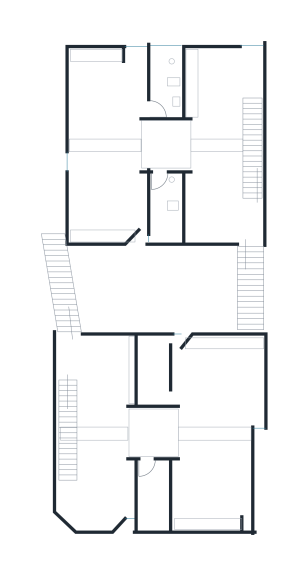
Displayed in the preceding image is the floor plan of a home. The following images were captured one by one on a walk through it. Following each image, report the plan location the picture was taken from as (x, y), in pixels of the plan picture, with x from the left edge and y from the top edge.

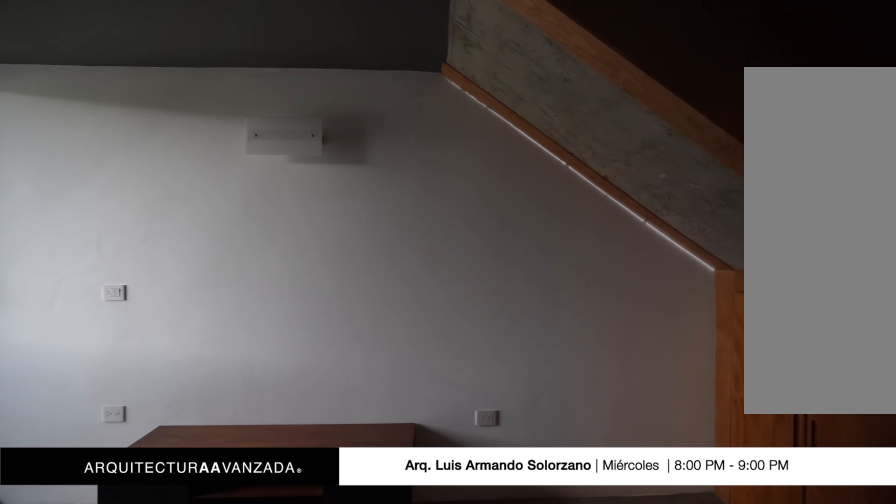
(174, 136)
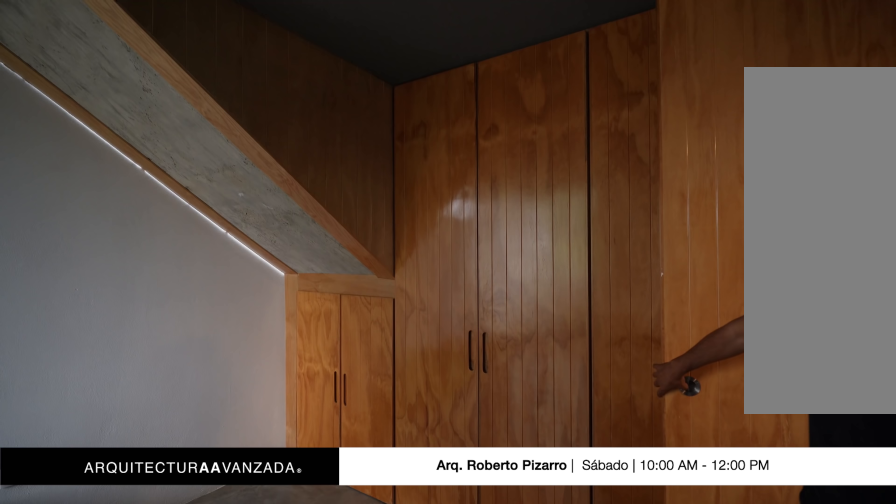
(194, 134)
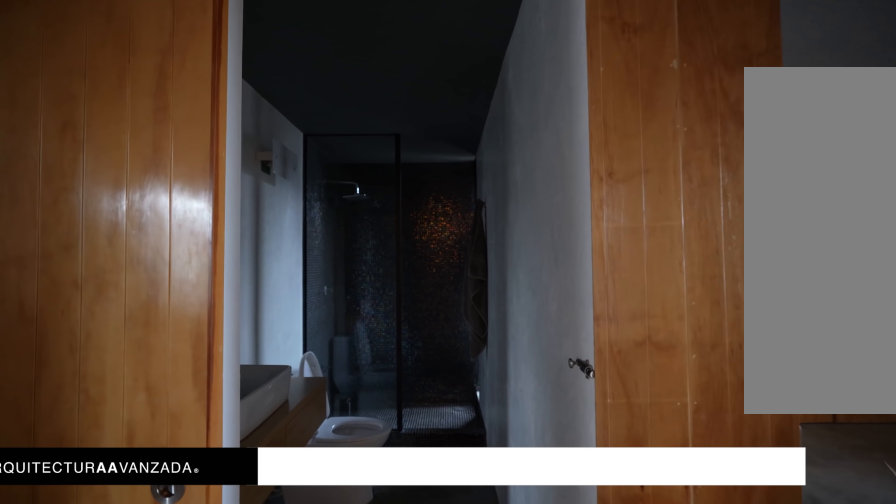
(196, 132)
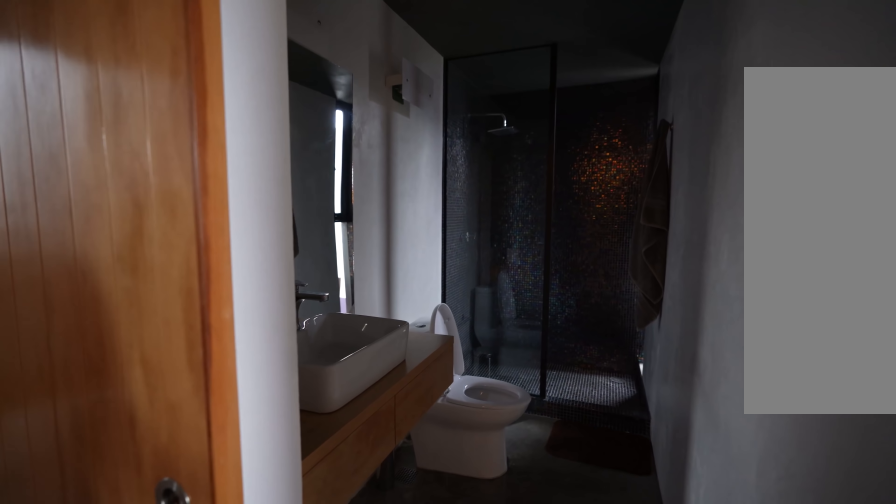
(212, 123)
